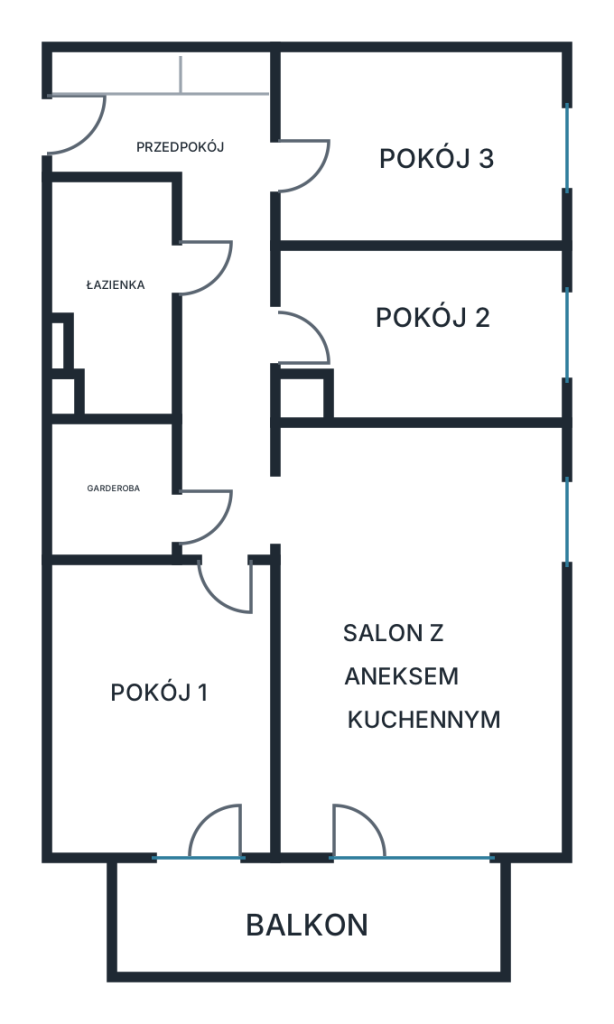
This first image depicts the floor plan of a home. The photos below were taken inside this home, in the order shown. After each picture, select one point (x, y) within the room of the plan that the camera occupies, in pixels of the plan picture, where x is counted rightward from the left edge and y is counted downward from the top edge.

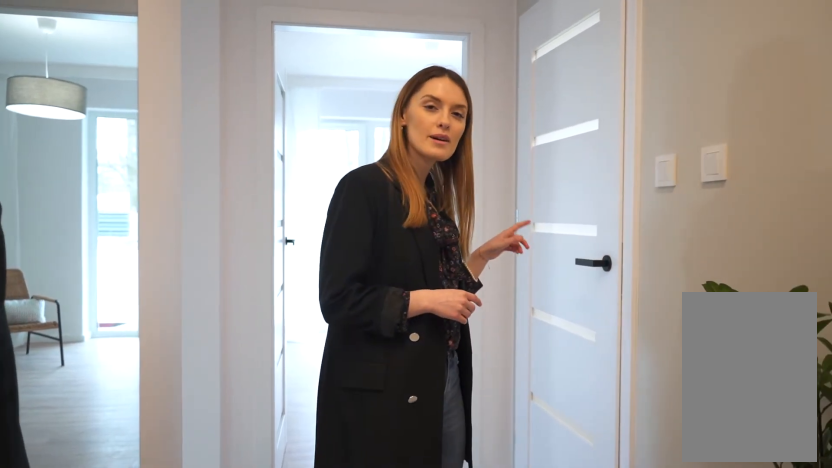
(203, 250)
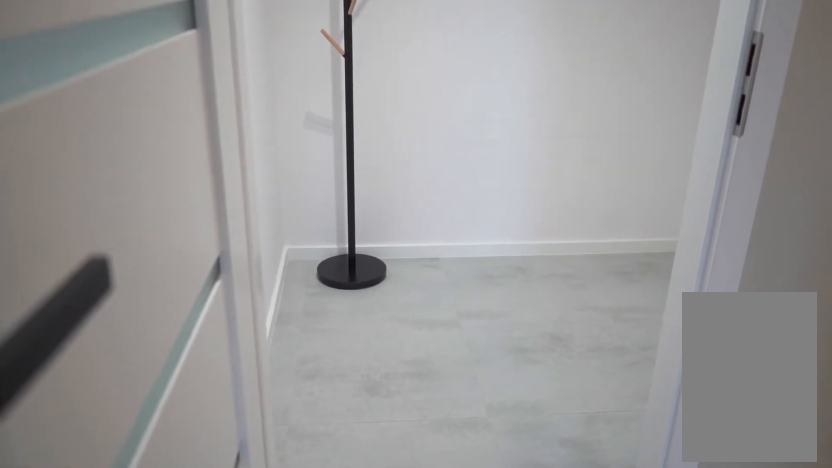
(115, 489)
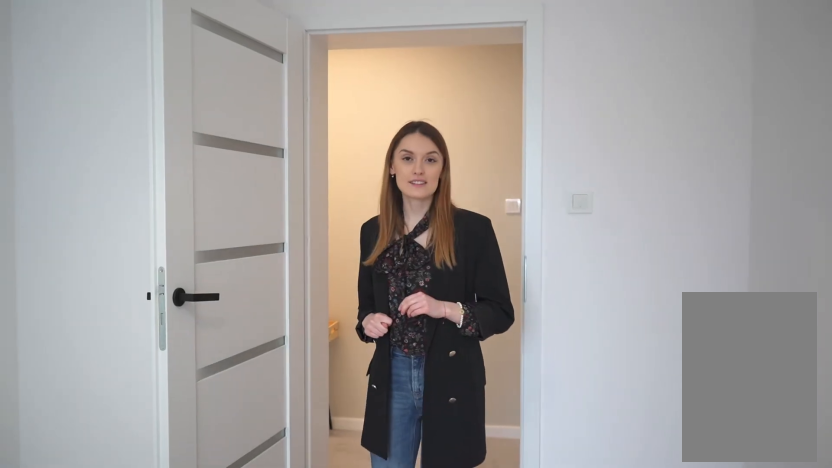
(427, 330)
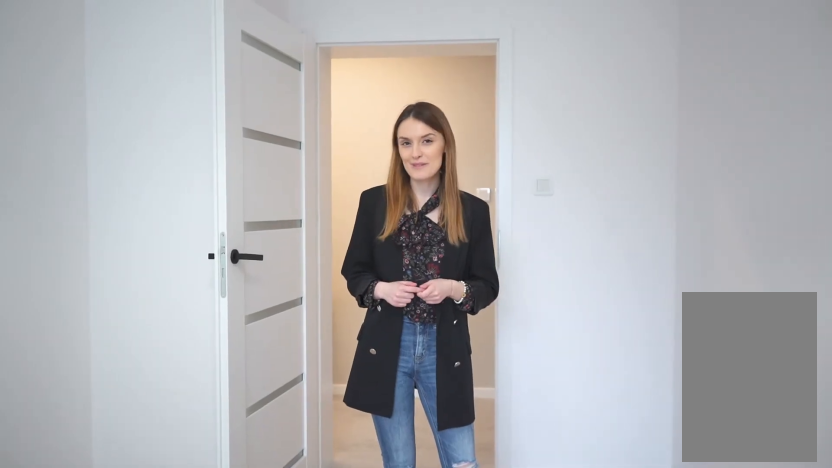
(427, 330)
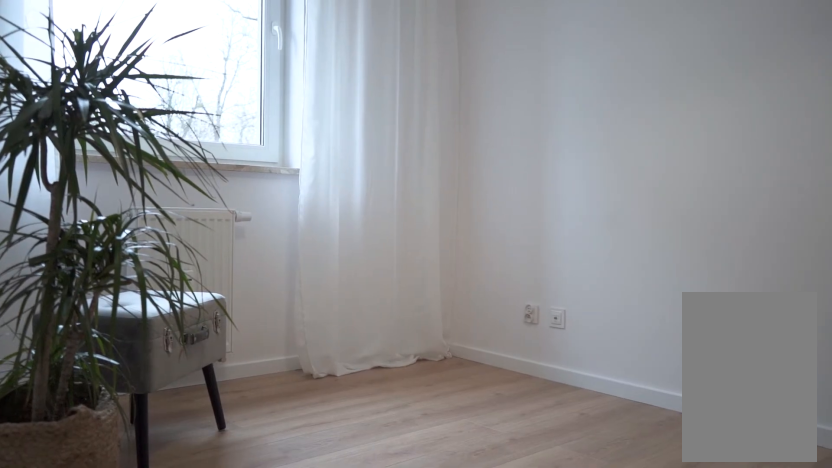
(426, 149)
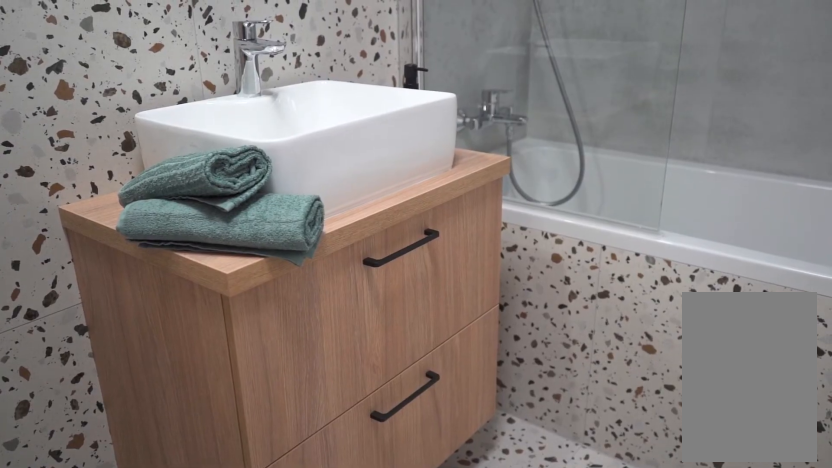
(116, 295)
